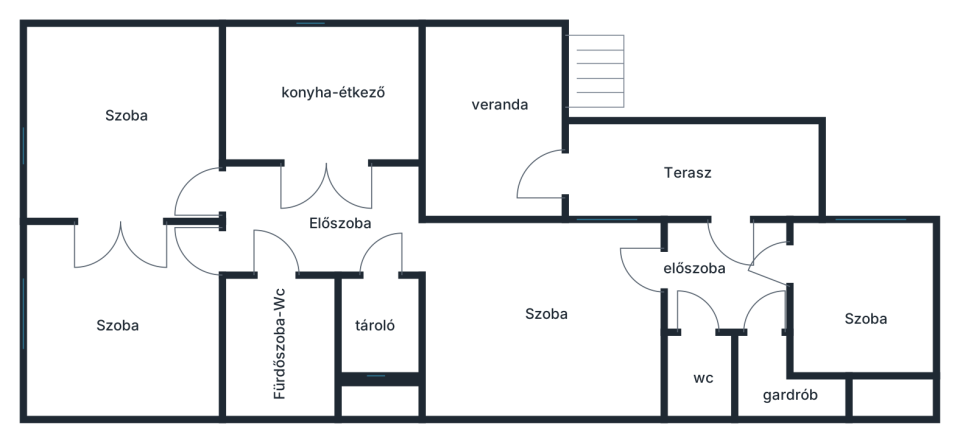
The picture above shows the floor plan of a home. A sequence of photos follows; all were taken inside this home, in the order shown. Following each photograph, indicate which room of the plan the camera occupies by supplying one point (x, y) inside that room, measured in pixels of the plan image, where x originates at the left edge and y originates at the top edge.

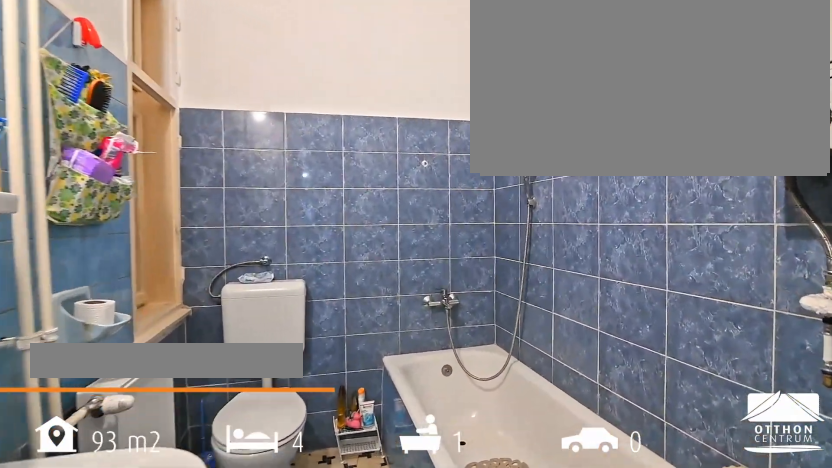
(279, 341)
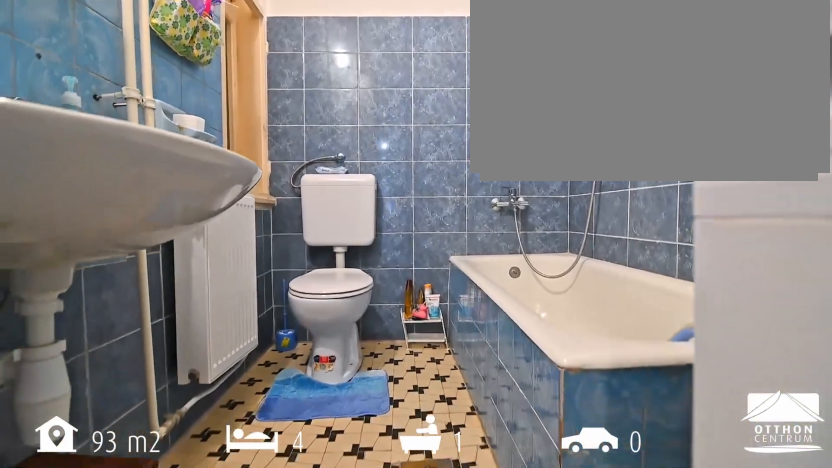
(279, 341)
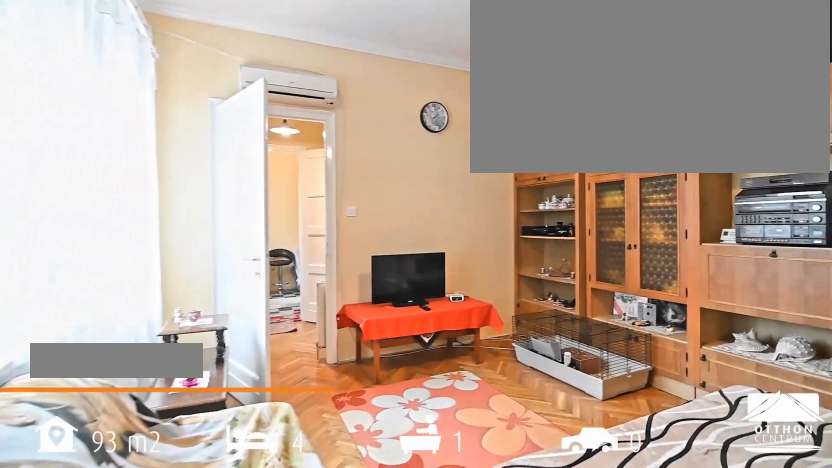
(544, 321)
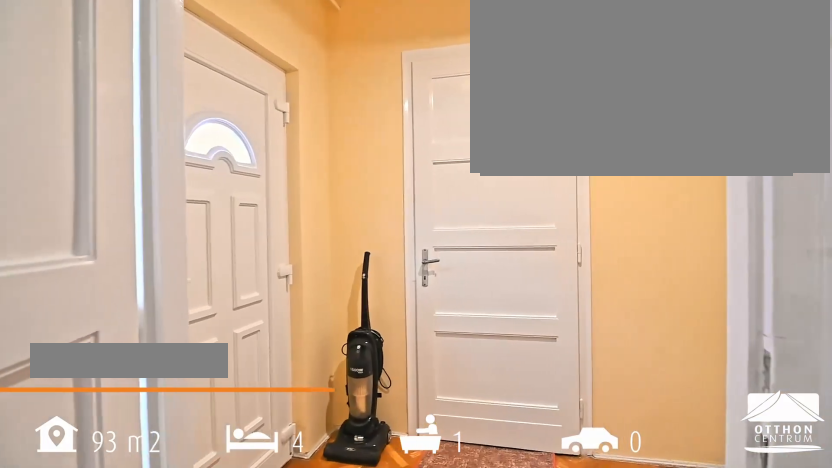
(708, 273)
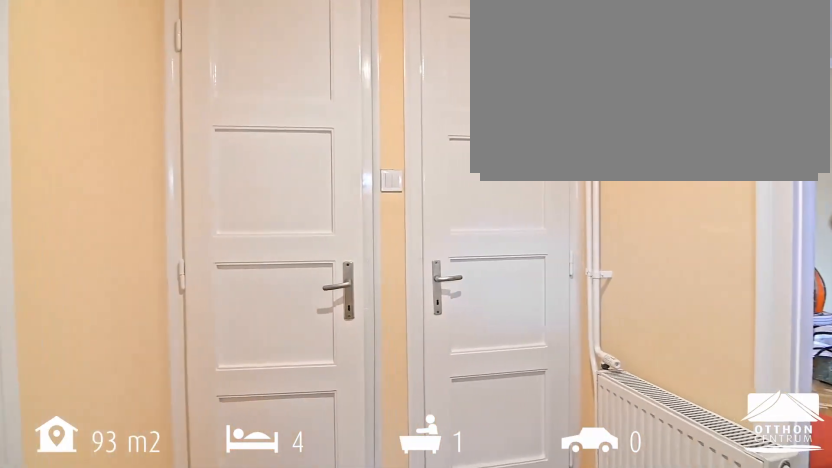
(708, 273)
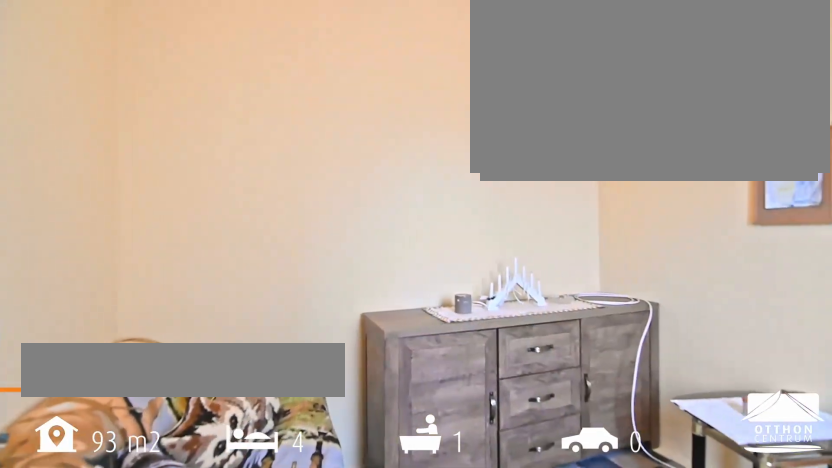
(864, 295)
